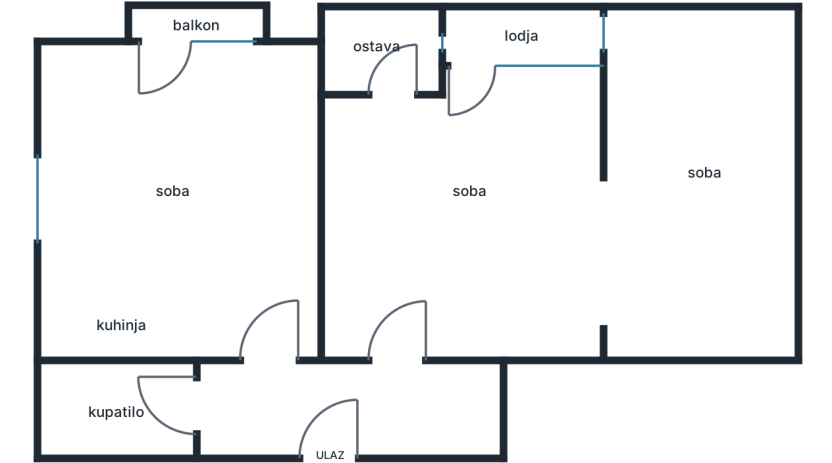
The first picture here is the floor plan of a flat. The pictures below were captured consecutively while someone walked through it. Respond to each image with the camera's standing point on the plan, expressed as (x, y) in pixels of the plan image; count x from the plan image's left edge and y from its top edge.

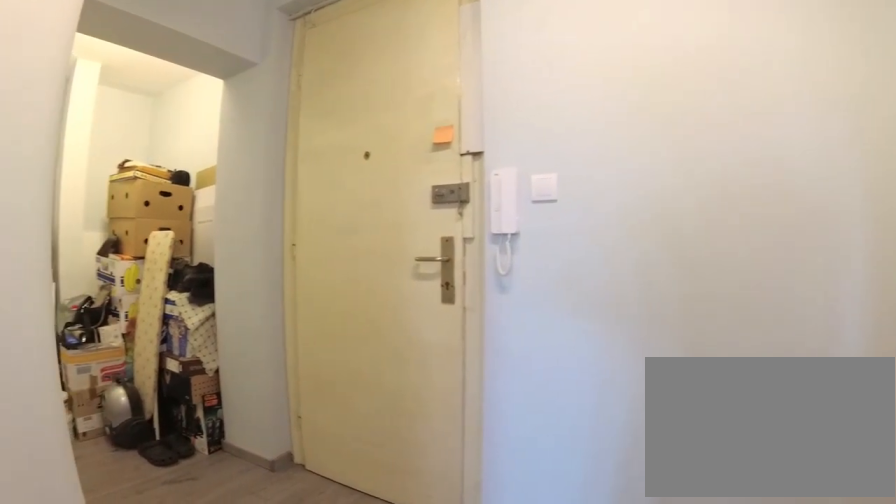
(257, 388)
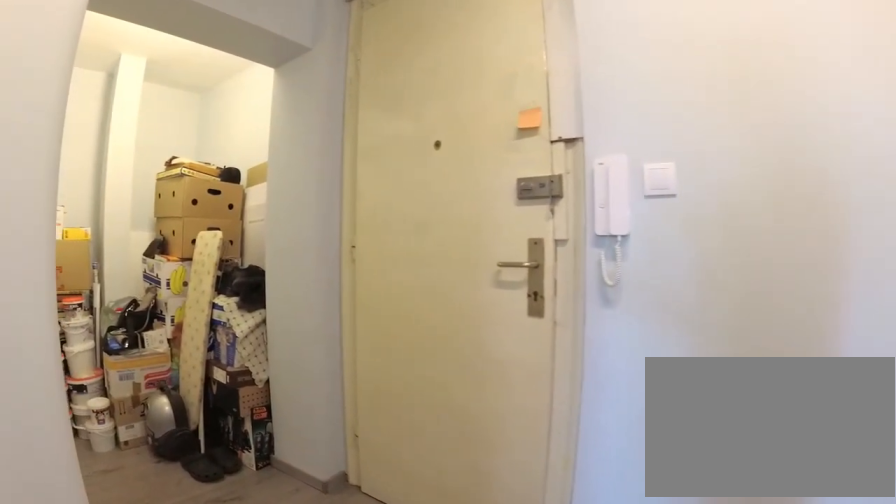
(269, 386)
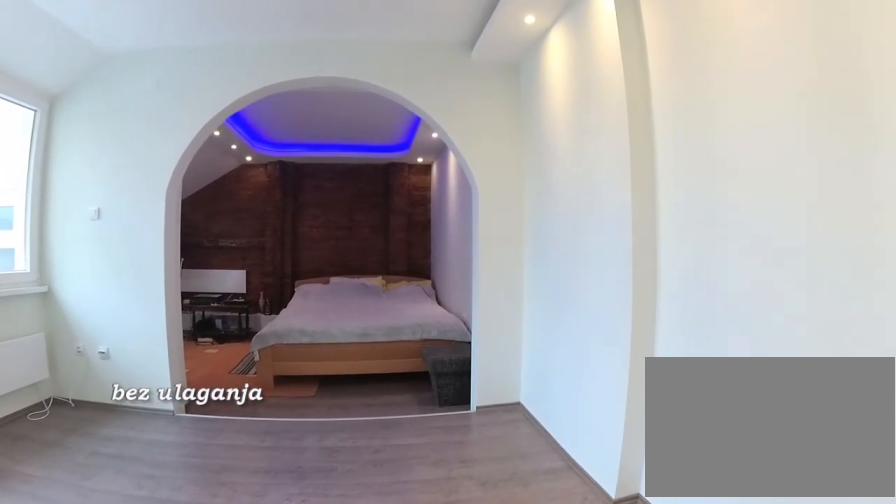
(433, 242)
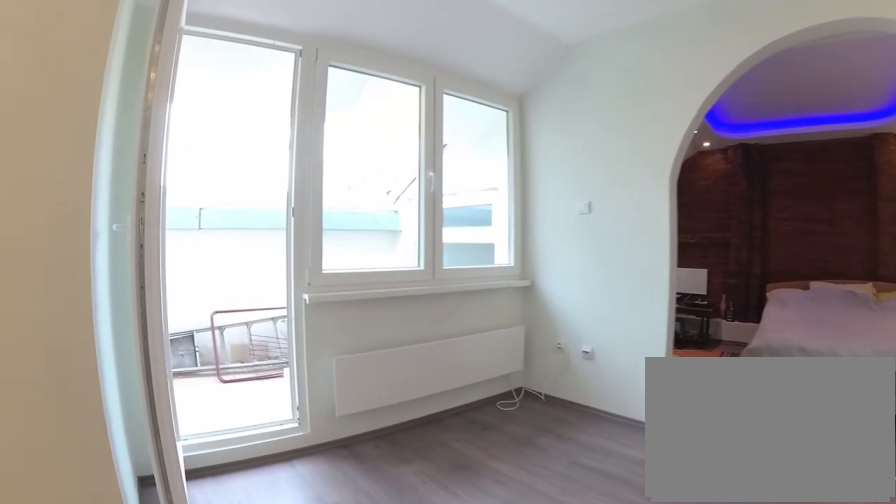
(467, 232)
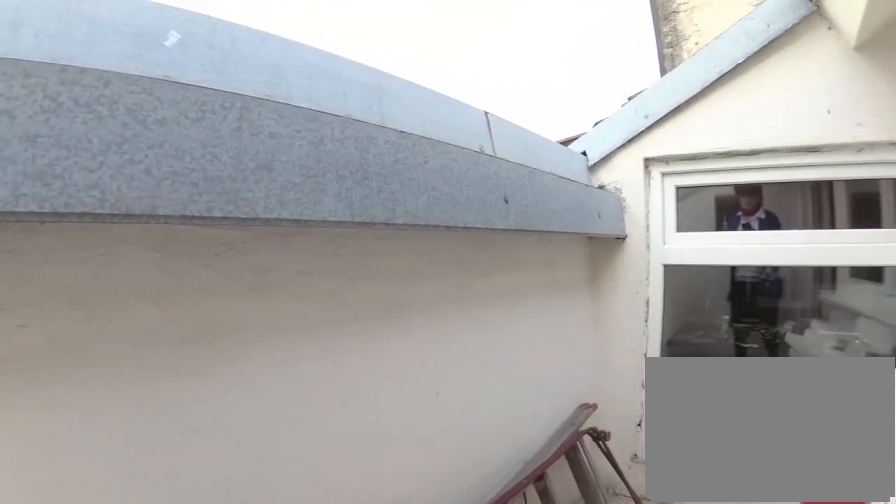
(461, 36)
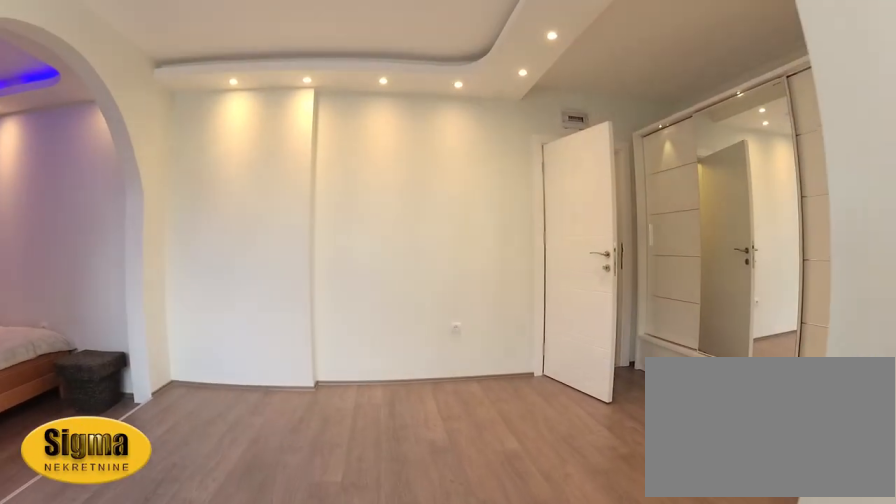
(472, 79)
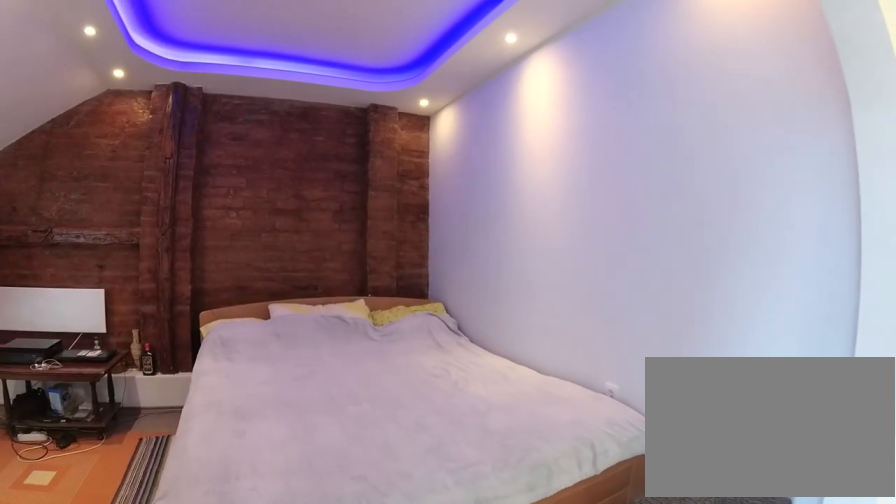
(532, 194)
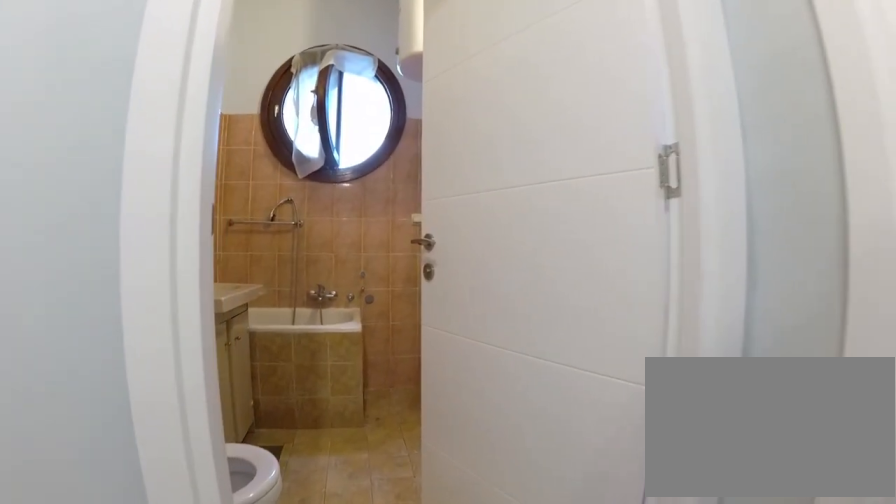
(257, 405)
